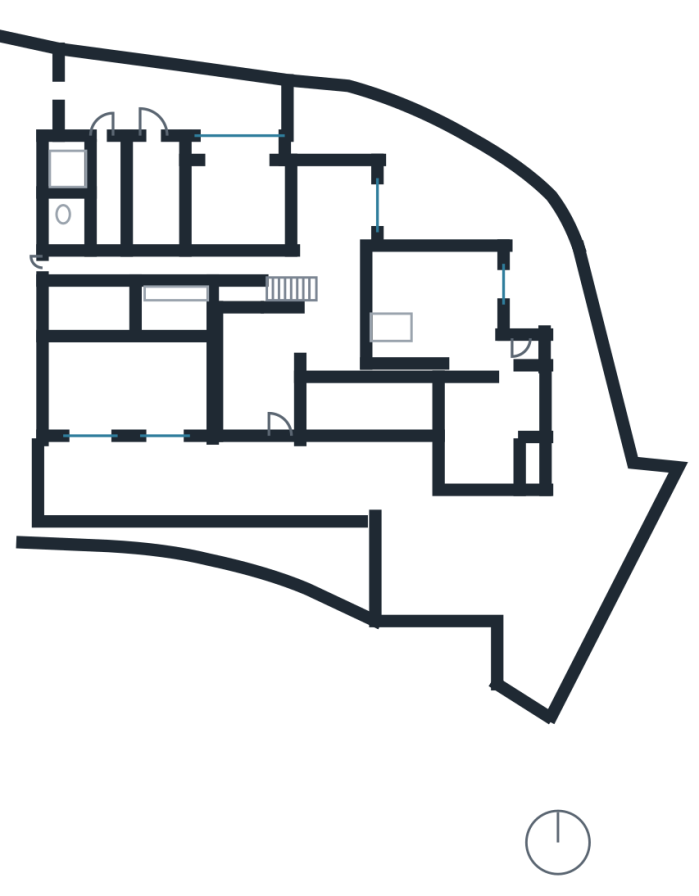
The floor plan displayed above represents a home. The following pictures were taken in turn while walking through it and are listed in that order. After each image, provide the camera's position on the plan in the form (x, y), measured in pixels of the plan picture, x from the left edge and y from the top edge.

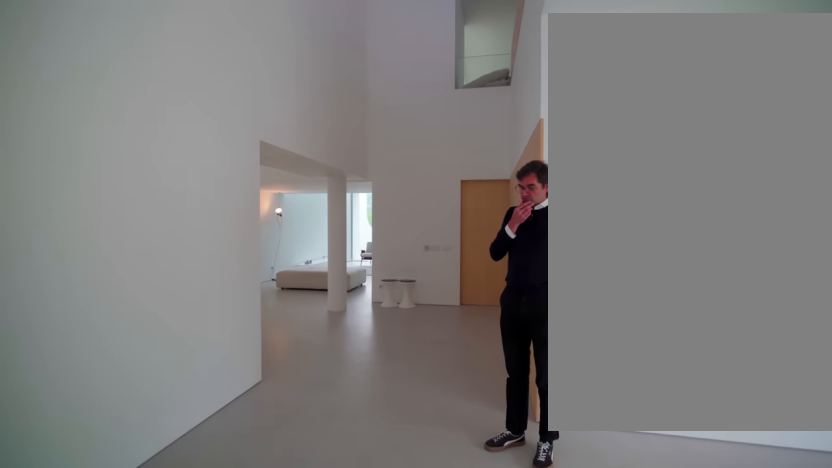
(237, 355)
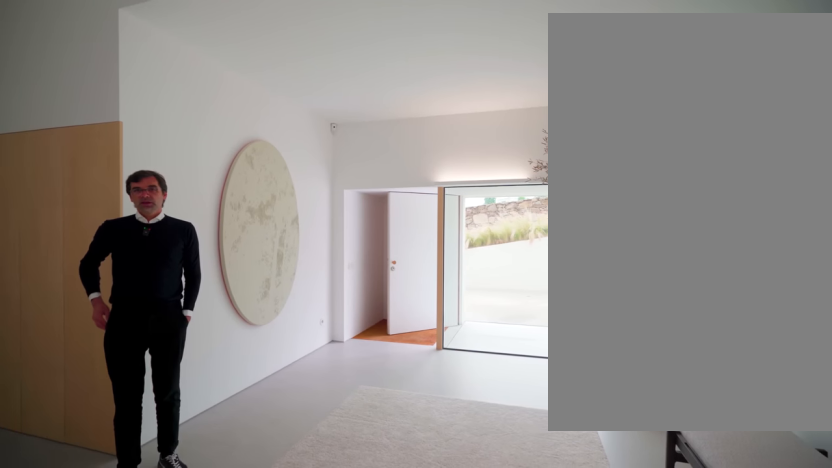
(235, 336)
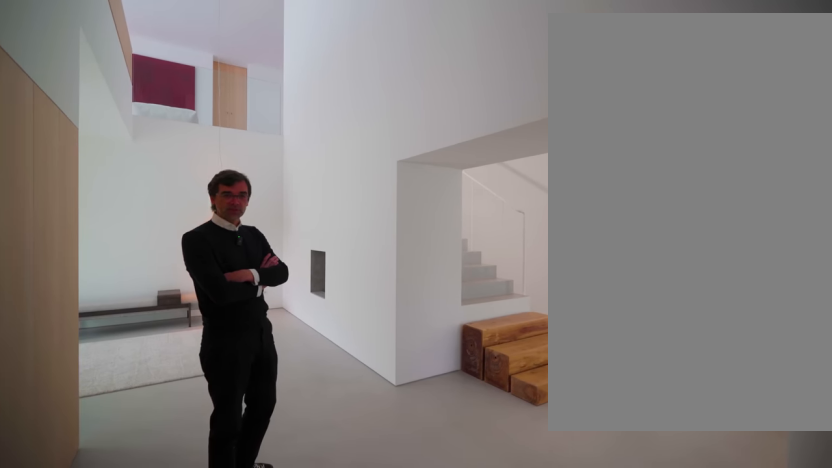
(348, 331)
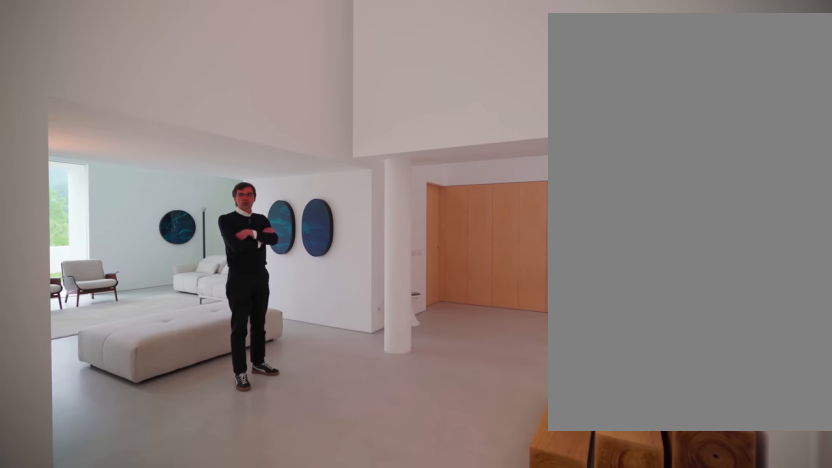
(328, 257)
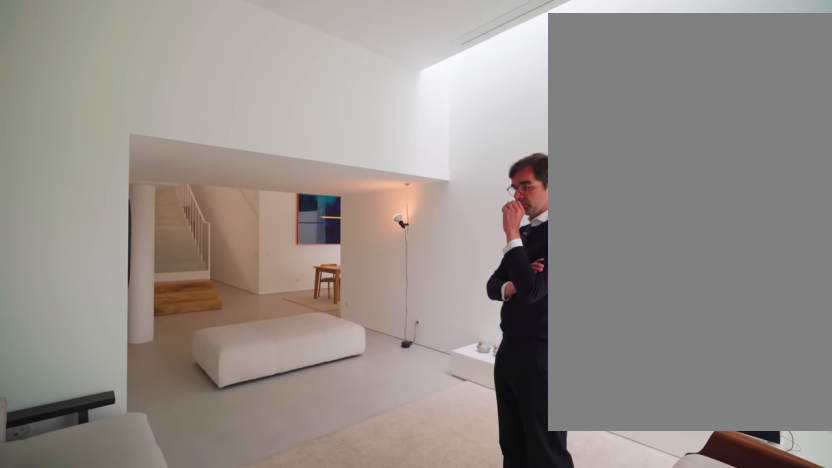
(483, 351)
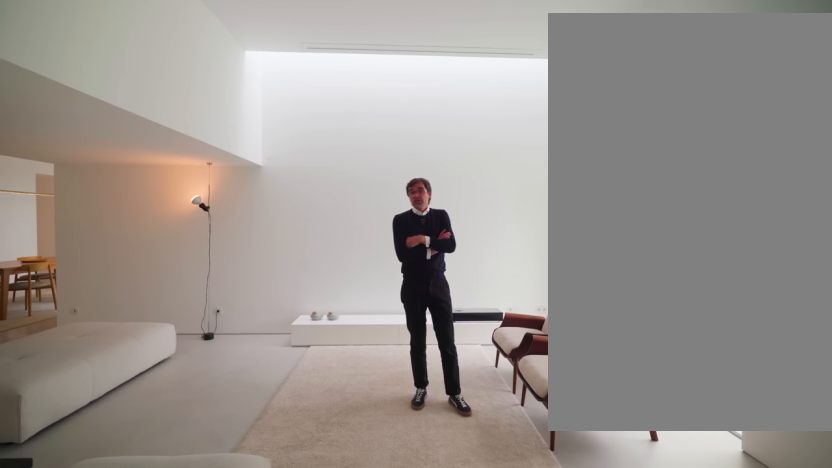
(461, 318)
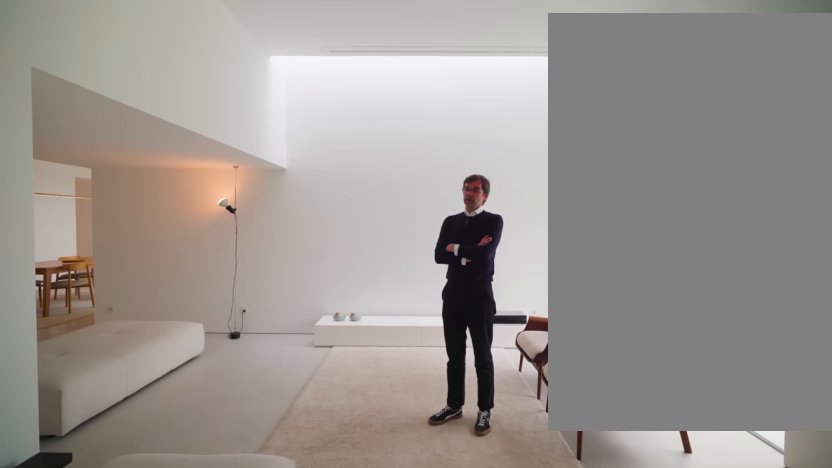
(462, 317)
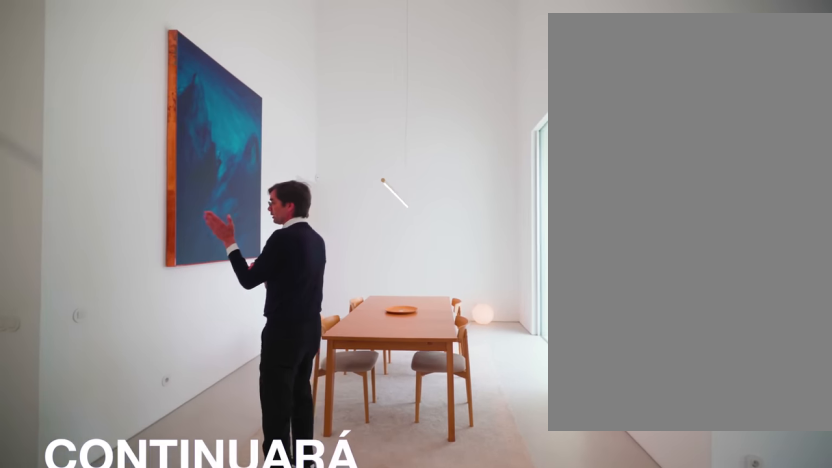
(342, 333)
